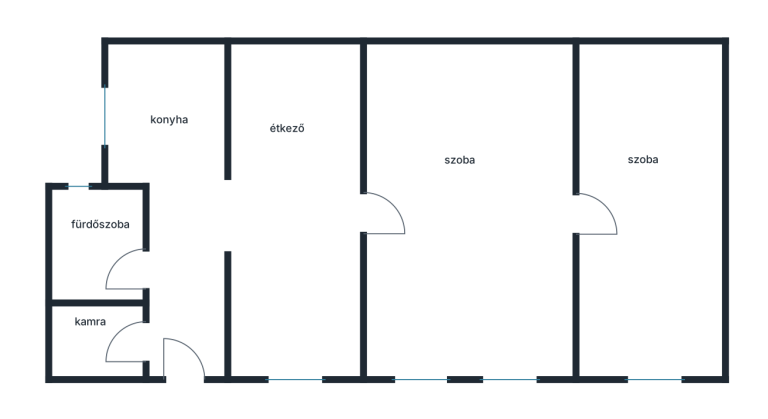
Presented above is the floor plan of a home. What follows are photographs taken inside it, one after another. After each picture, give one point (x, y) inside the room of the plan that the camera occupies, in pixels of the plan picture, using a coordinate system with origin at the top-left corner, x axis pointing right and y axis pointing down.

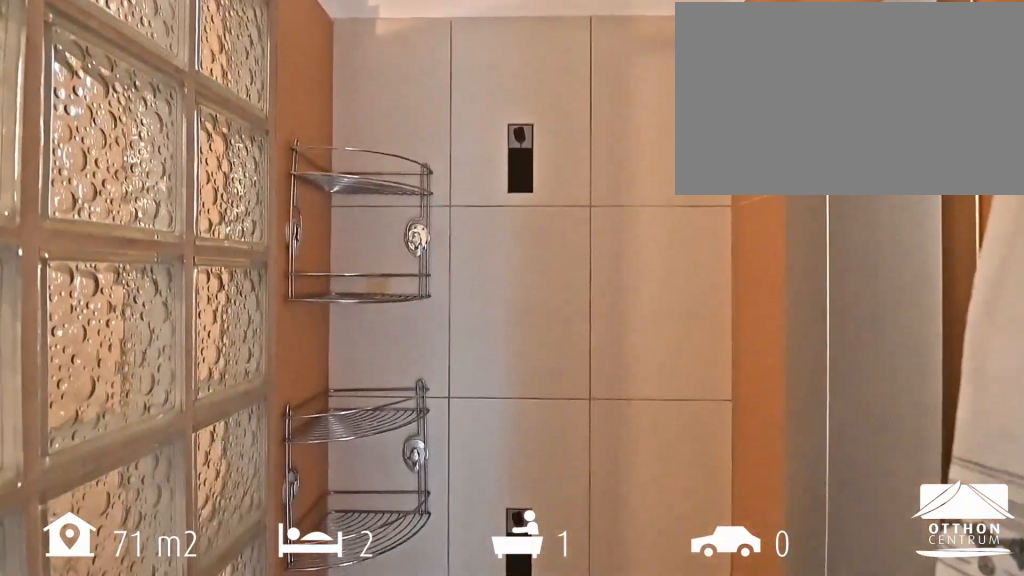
(101, 243)
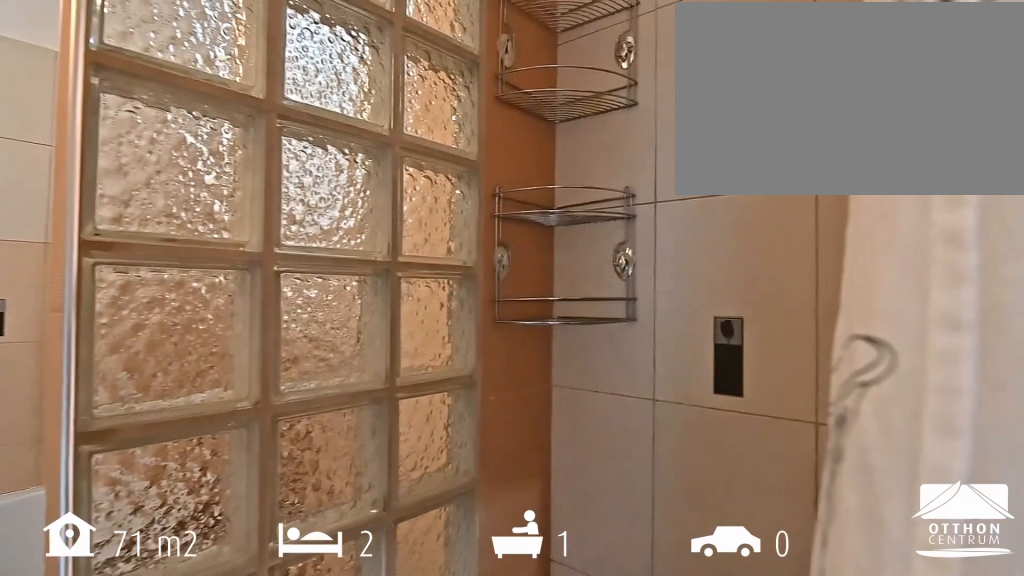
(101, 243)
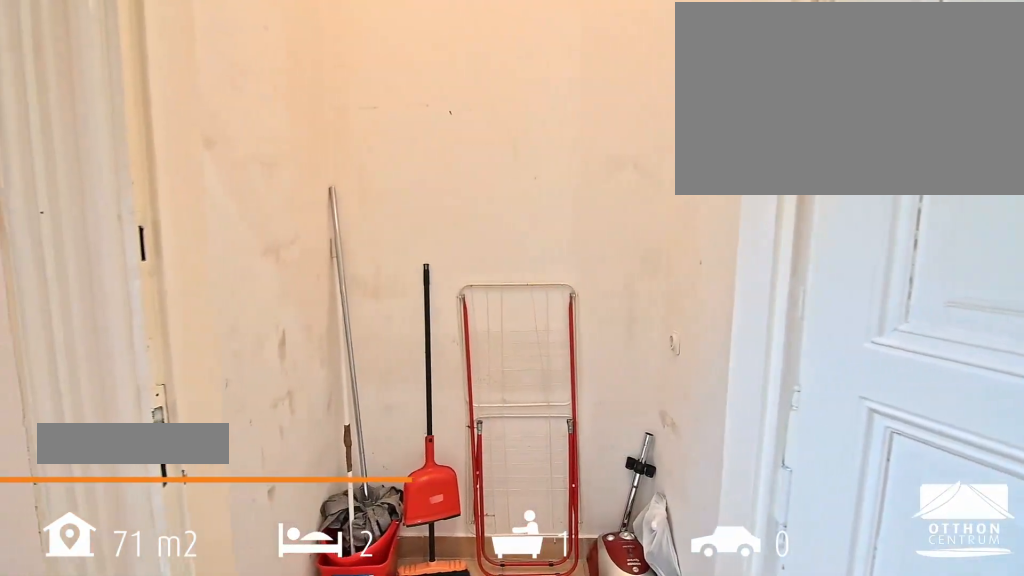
(97, 344)
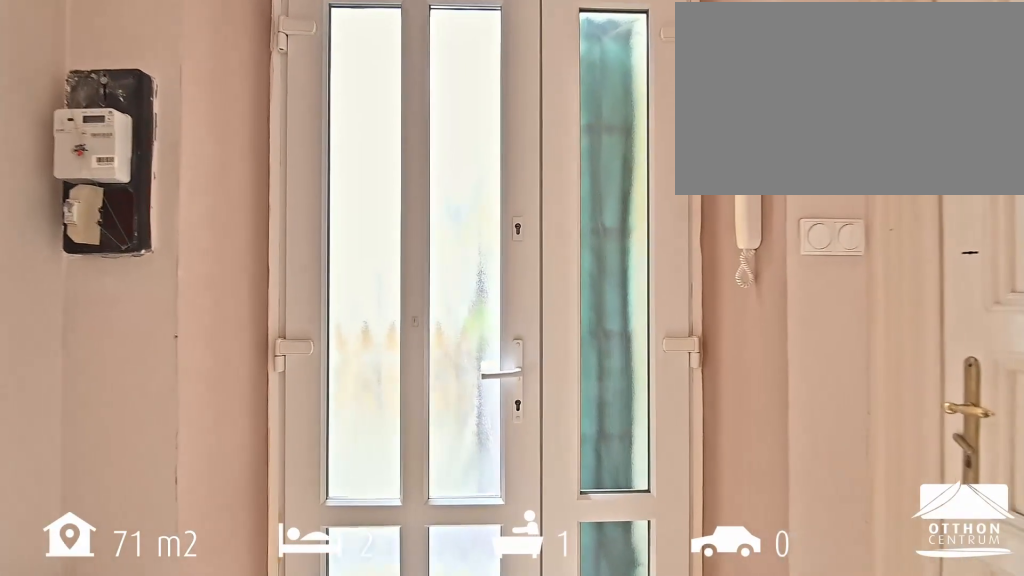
(187, 321)
